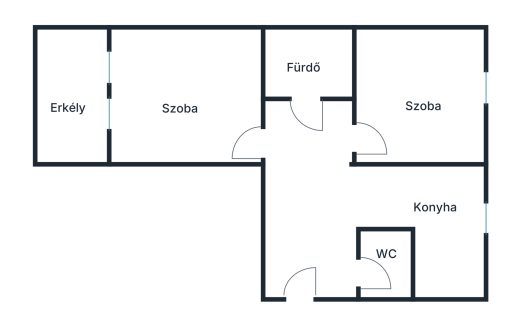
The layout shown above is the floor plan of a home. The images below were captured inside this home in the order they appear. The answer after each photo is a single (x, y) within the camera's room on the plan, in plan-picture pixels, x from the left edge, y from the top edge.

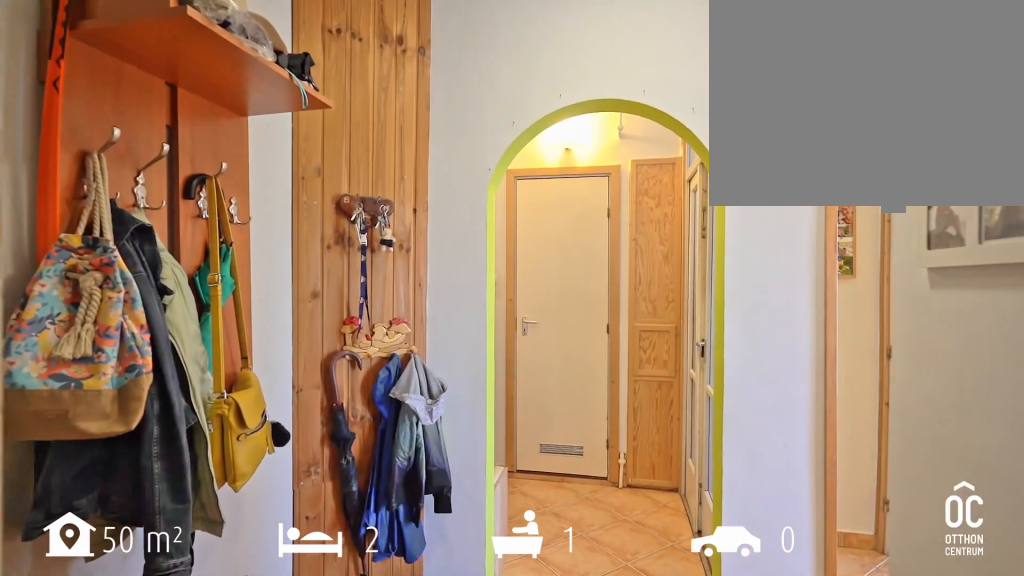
(312, 198)
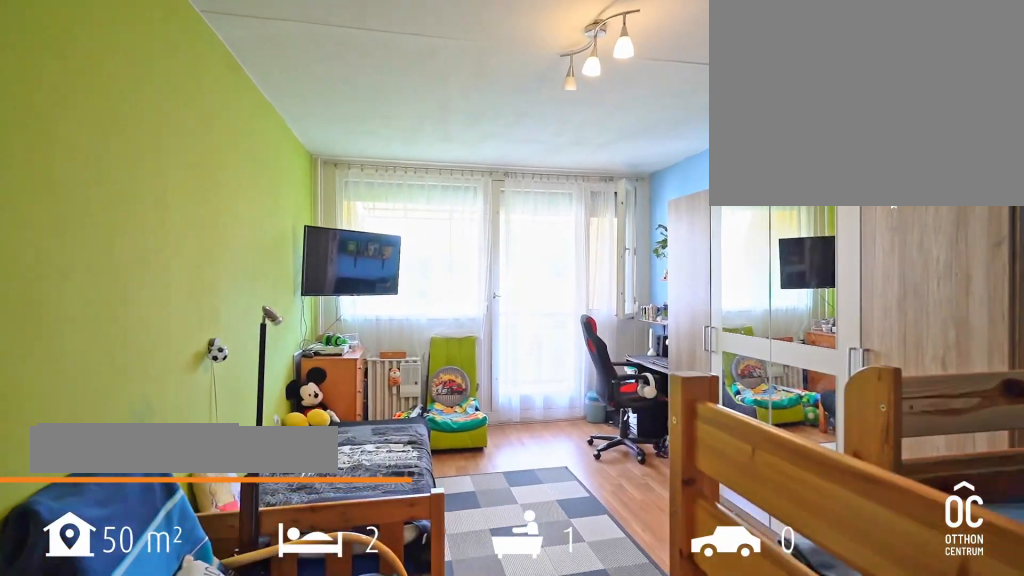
(186, 100)
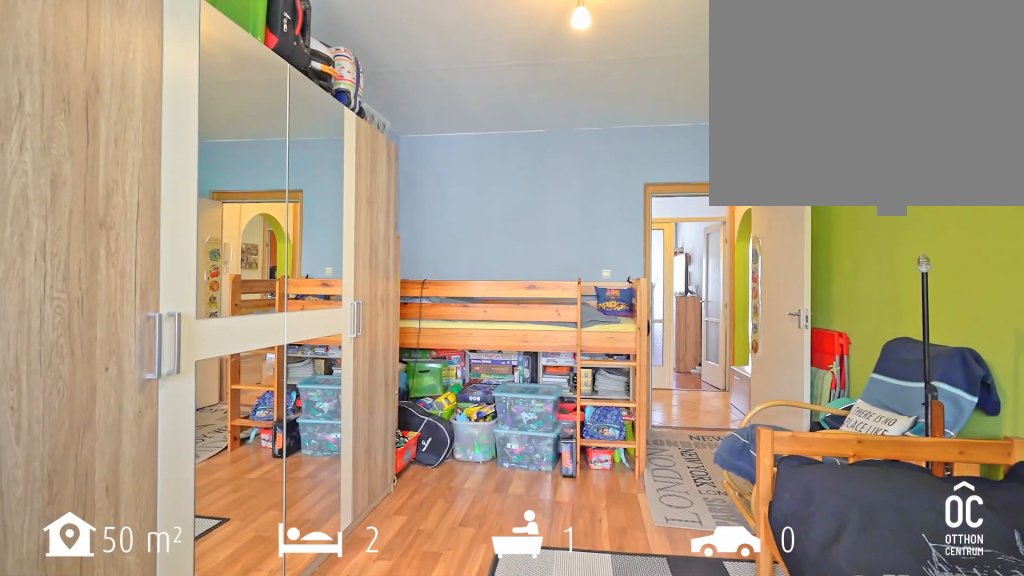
(186, 100)
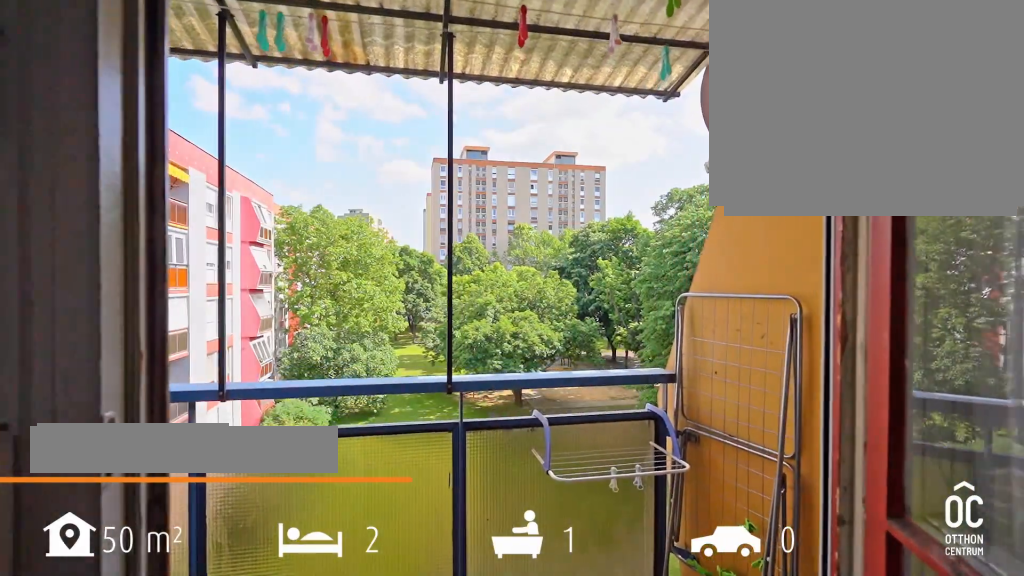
(71, 99)
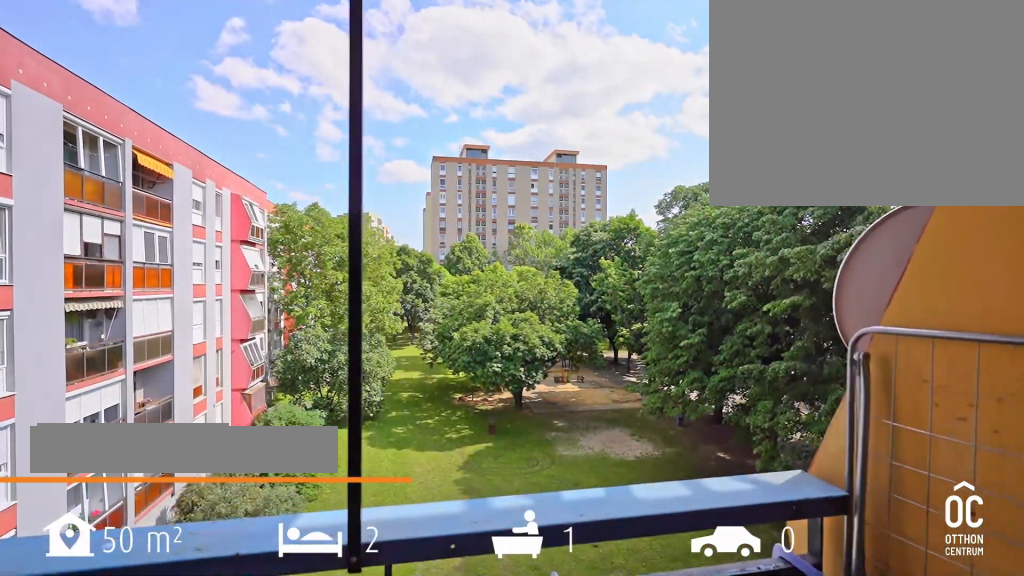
(71, 99)
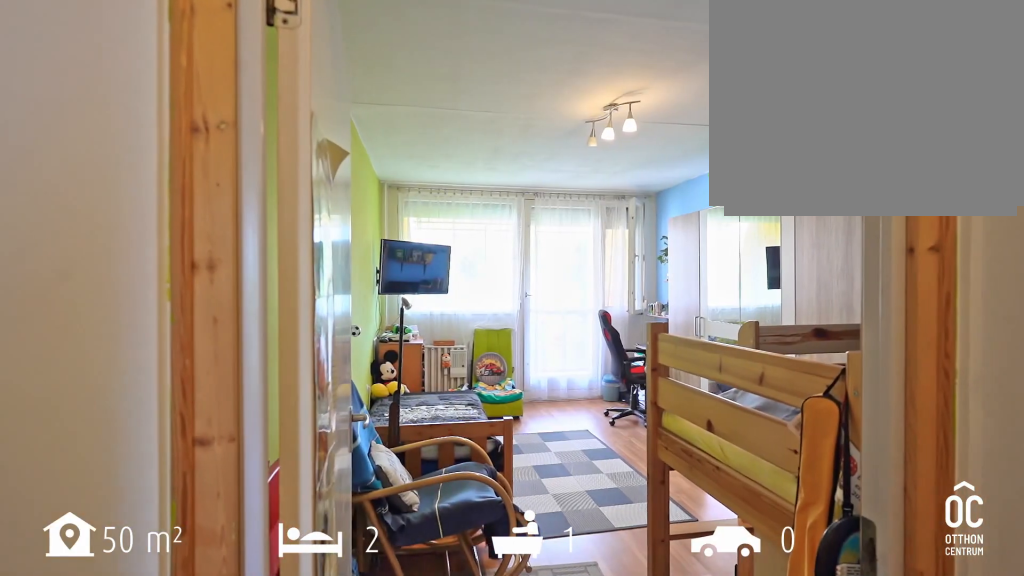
(191, 97)
